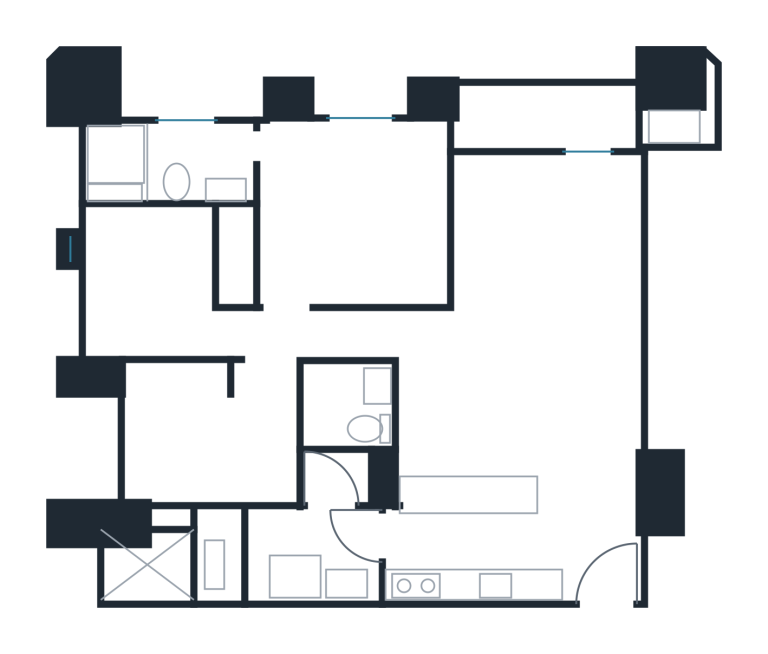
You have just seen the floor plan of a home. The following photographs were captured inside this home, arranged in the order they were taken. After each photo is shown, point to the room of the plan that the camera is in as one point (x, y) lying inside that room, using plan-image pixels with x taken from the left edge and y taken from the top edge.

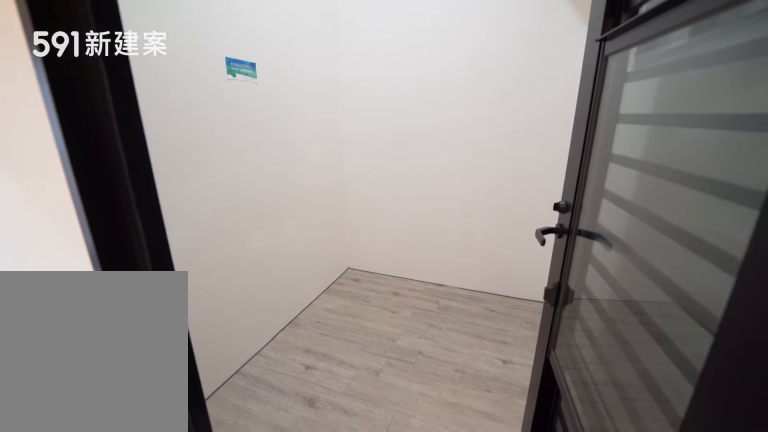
(308, 556)
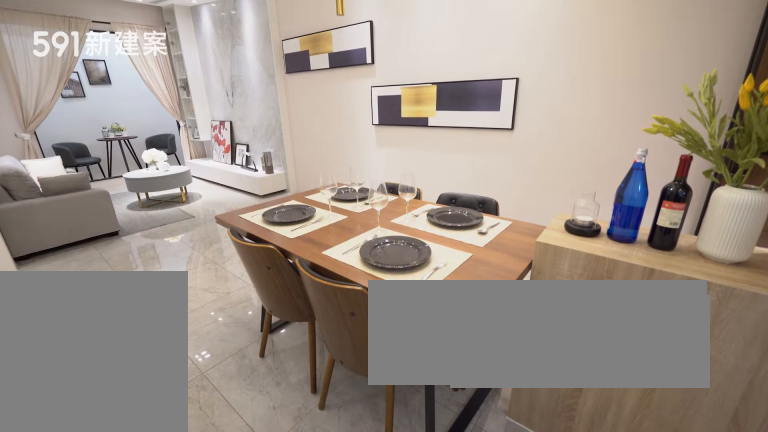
(483, 413)
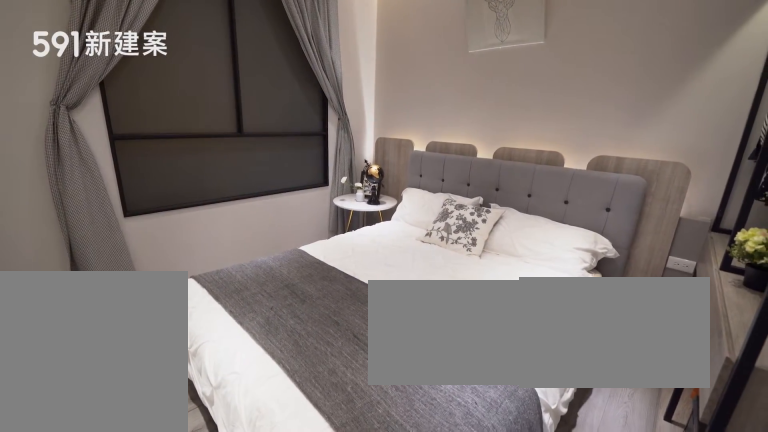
(356, 212)
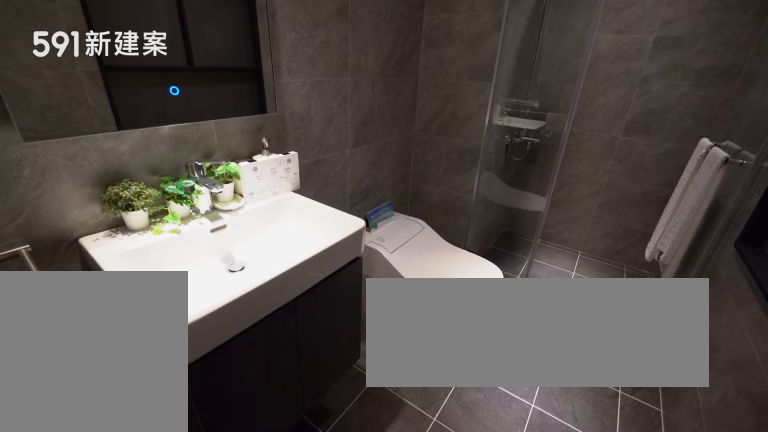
(169, 166)
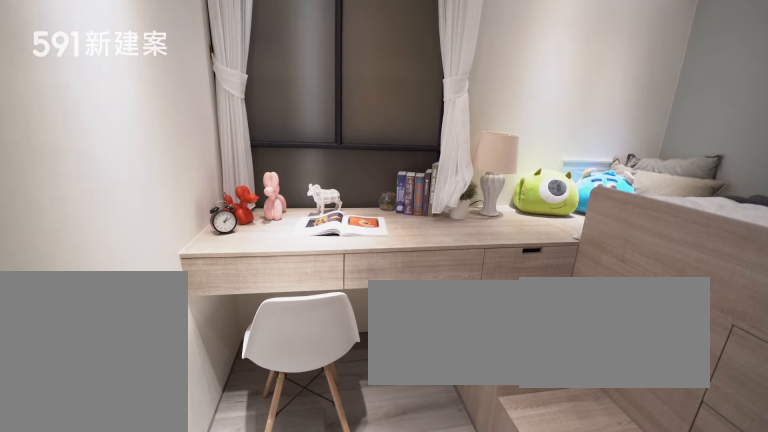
(169, 281)
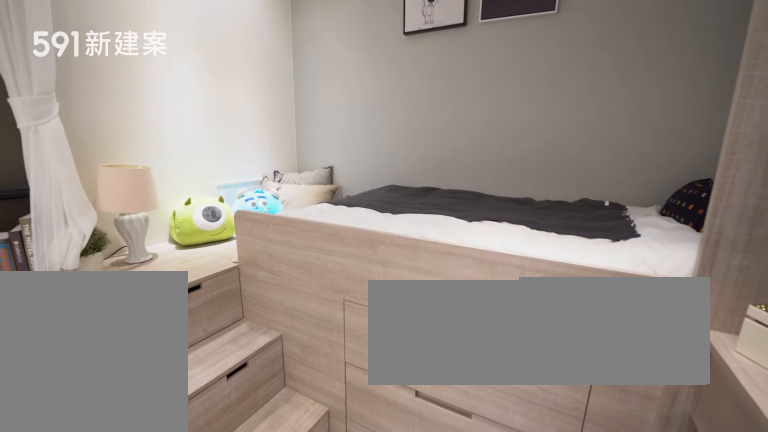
(169, 281)
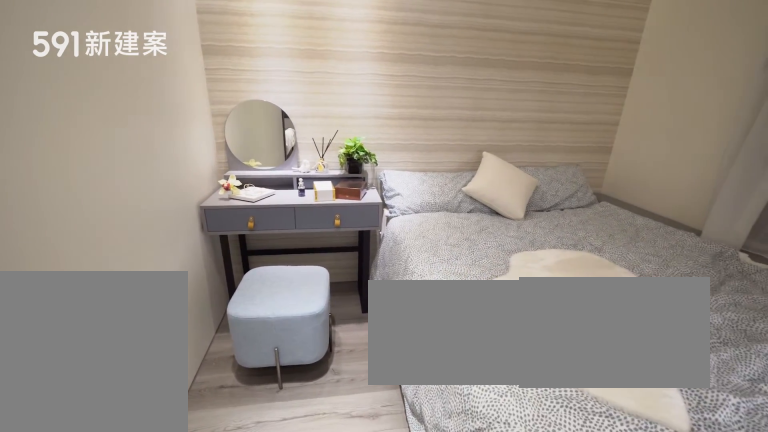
(209, 433)
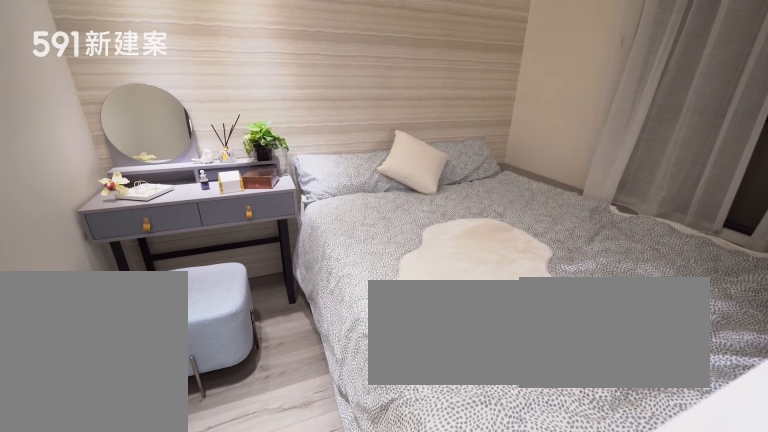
(209, 433)
